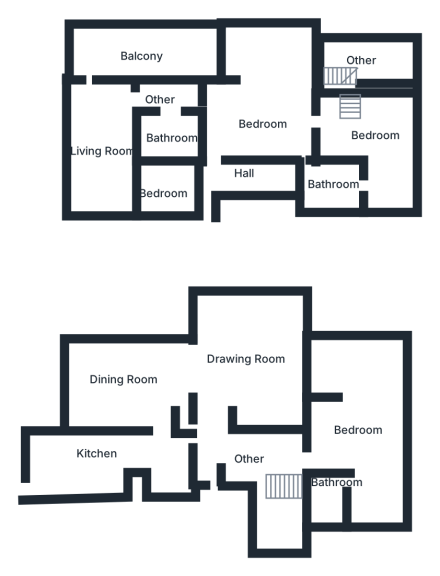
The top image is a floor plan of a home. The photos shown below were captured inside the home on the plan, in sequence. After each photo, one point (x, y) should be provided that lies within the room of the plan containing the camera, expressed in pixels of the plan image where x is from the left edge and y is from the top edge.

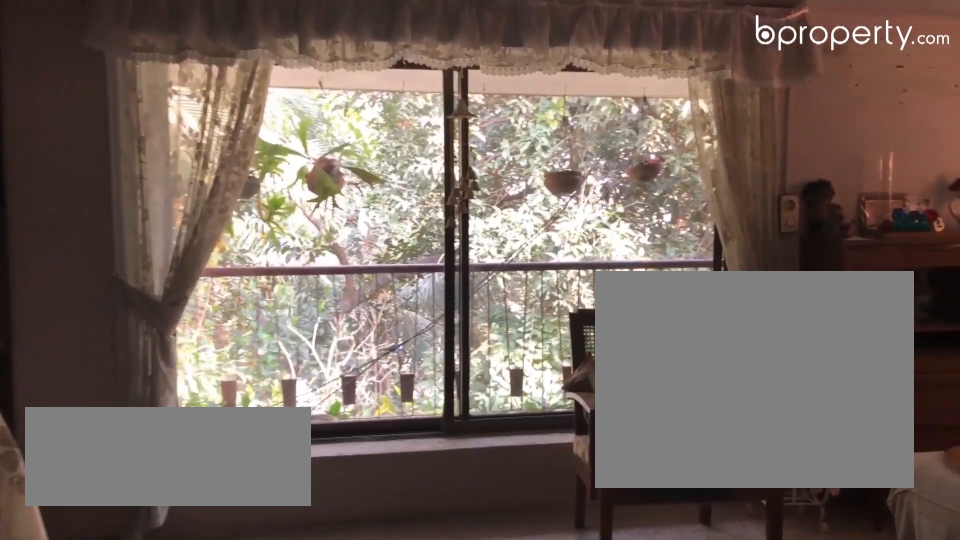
(105, 131)
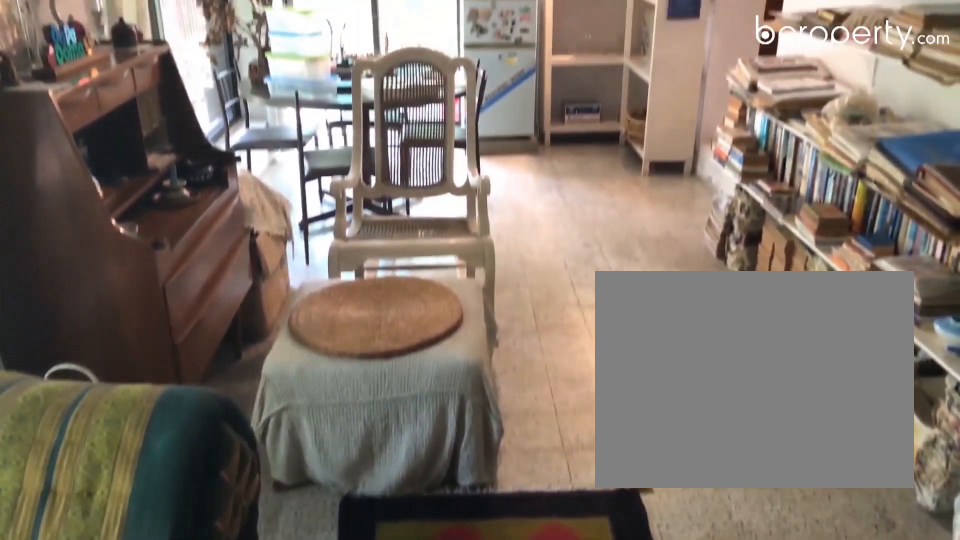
(106, 131)
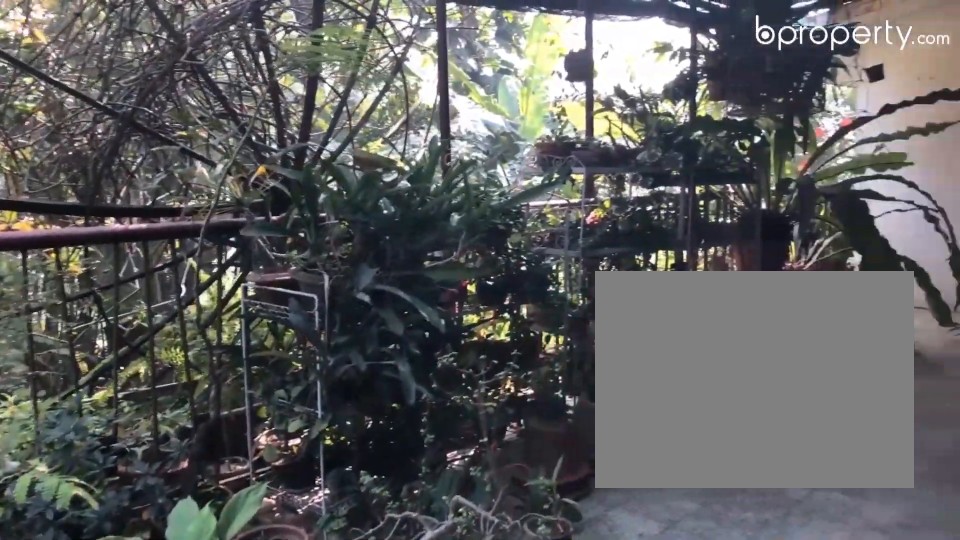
(140, 54)
